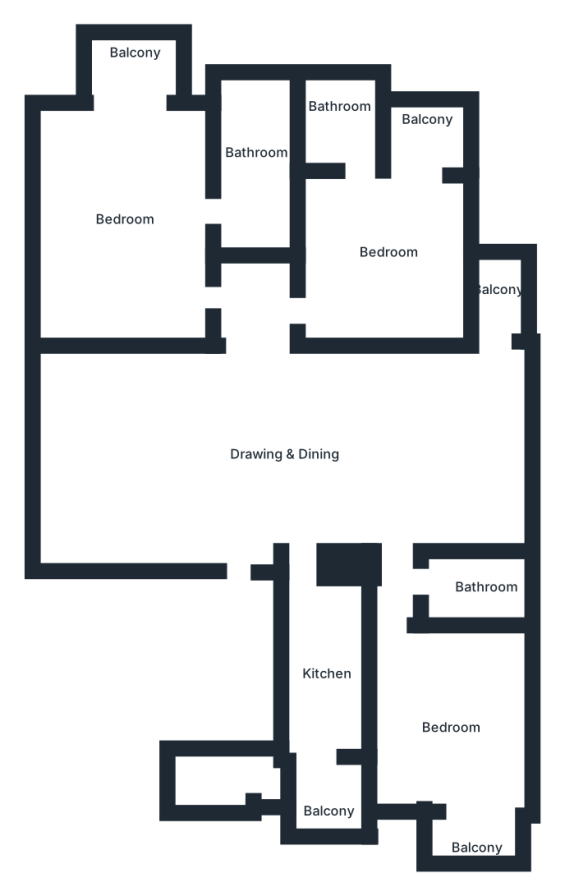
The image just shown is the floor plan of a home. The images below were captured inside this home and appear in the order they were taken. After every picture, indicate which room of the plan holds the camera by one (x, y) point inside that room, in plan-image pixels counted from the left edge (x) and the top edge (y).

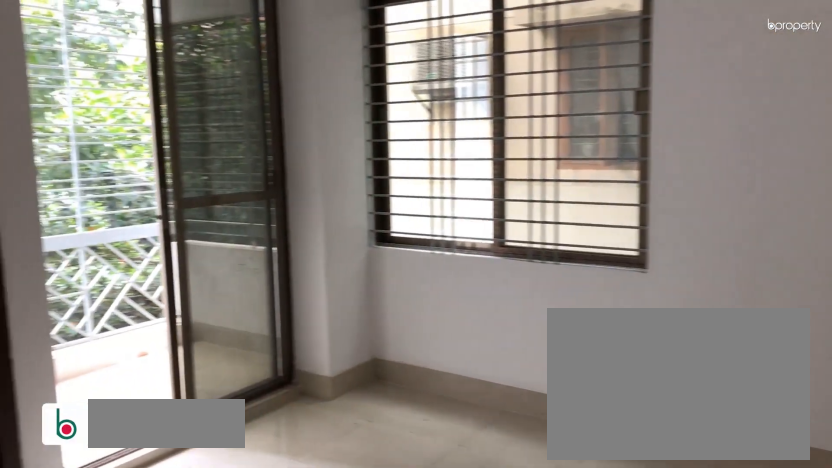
(379, 250)
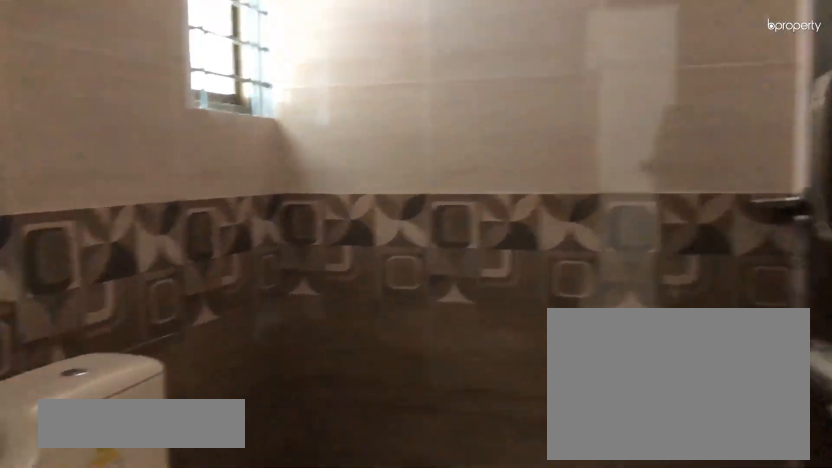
(337, 111)
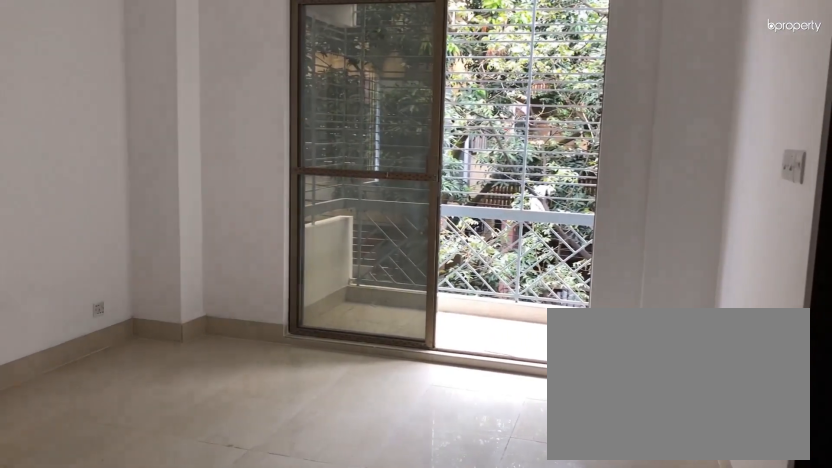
(121, 199)
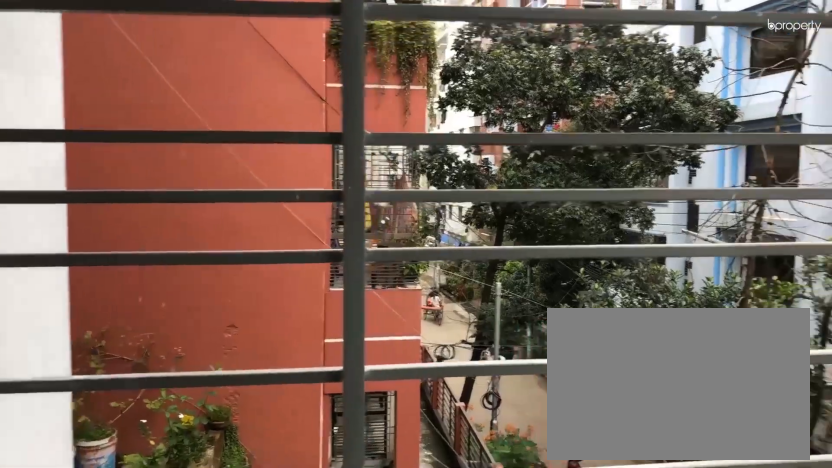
(130, 56)
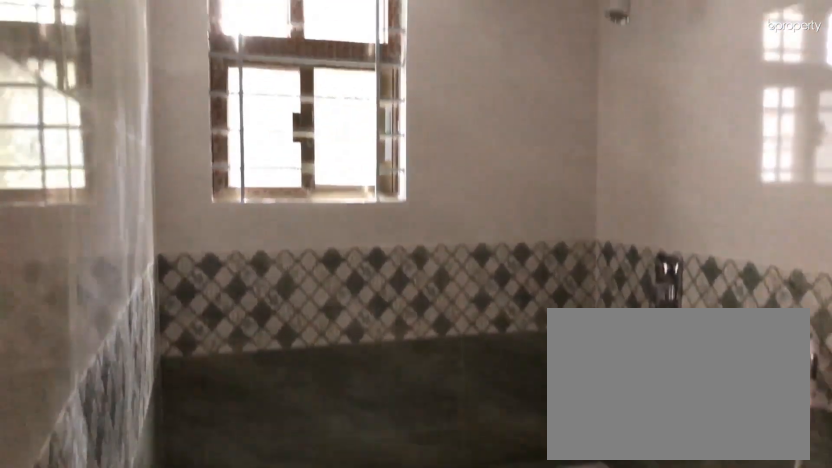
(257, 159)
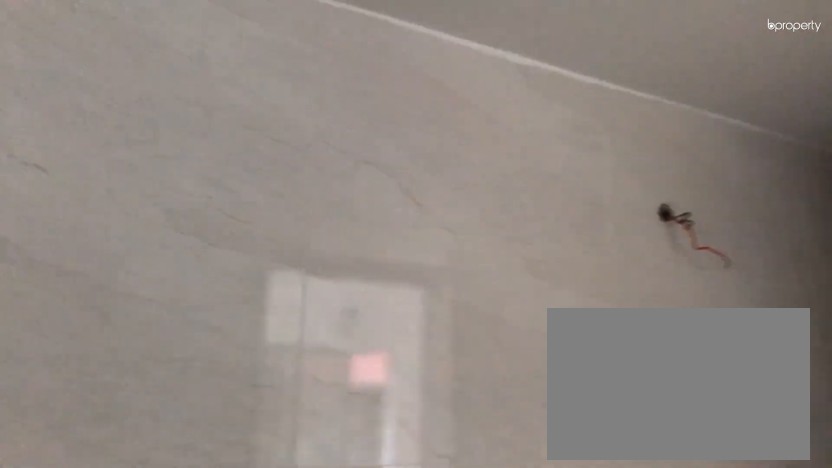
(257, 159)
